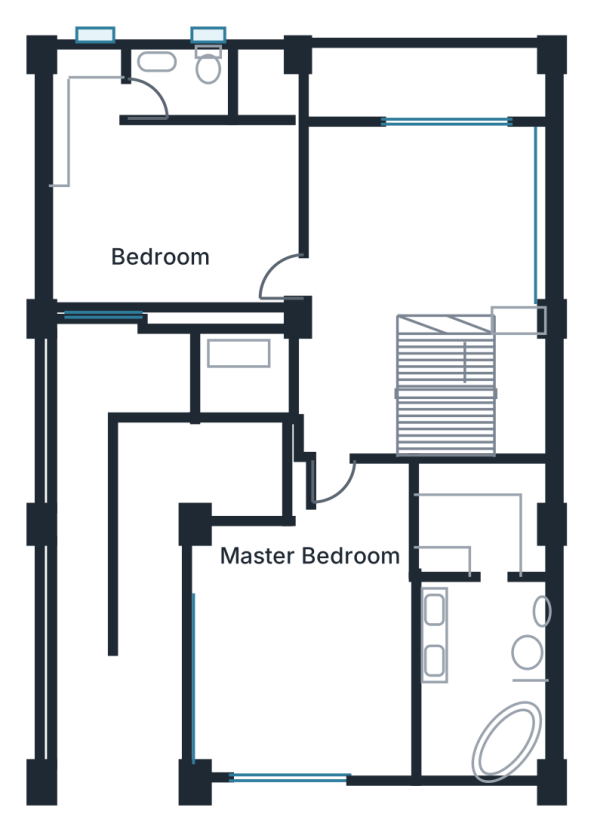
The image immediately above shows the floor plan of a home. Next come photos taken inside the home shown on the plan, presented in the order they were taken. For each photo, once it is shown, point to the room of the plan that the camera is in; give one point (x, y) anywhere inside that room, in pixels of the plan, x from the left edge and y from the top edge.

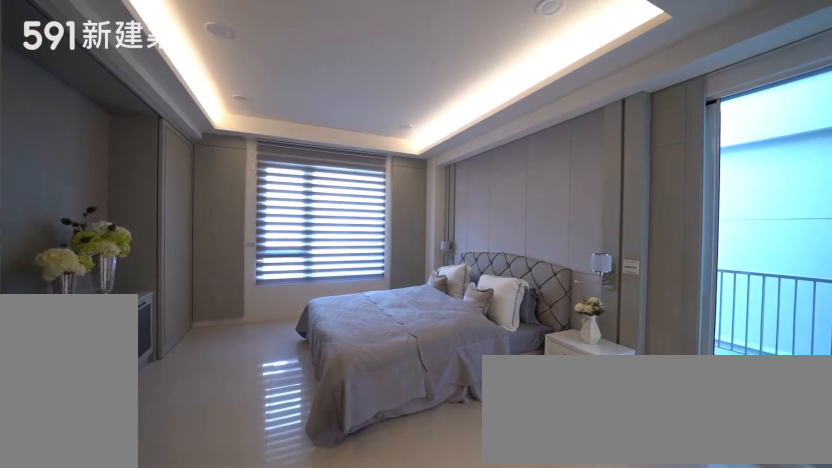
(304, 649)
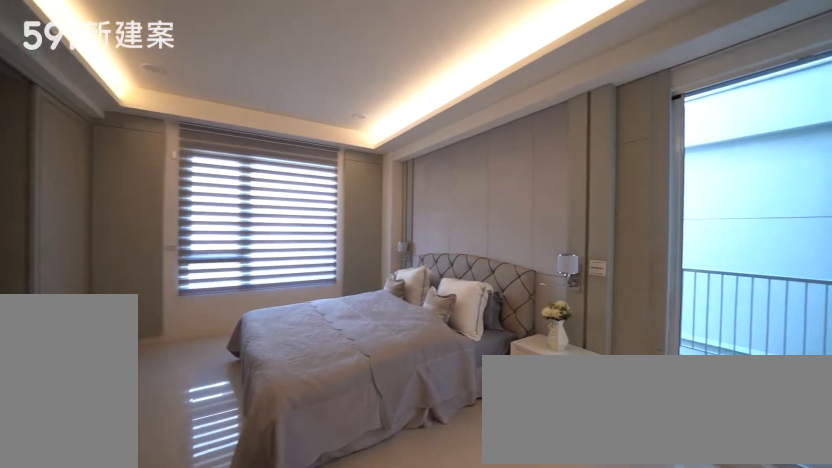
(304, 649)
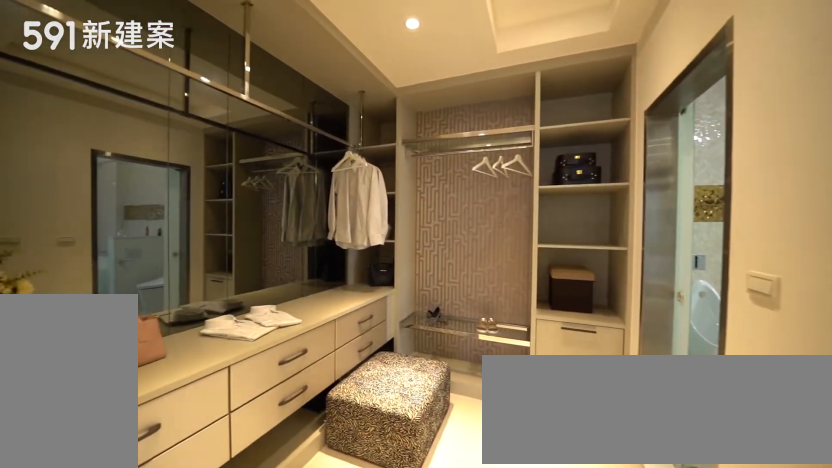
(493, 524)
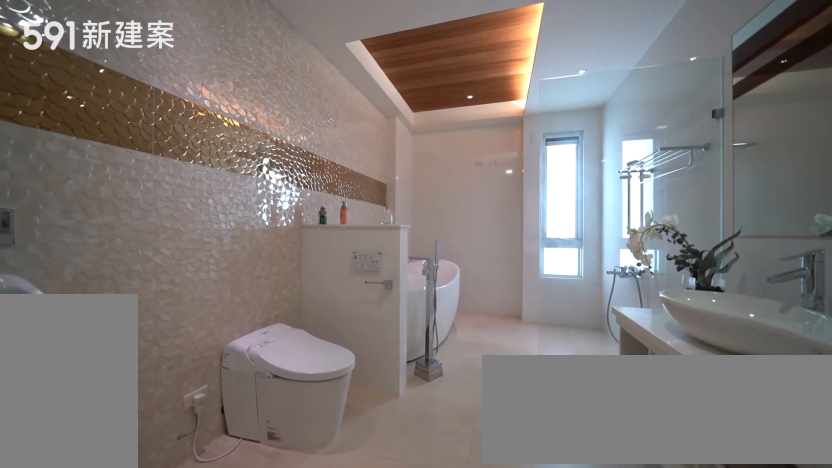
(489, 700)
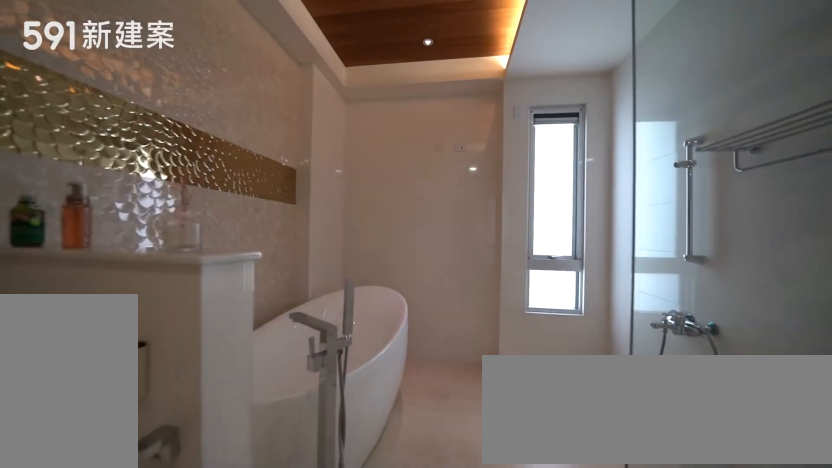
(489, 700)
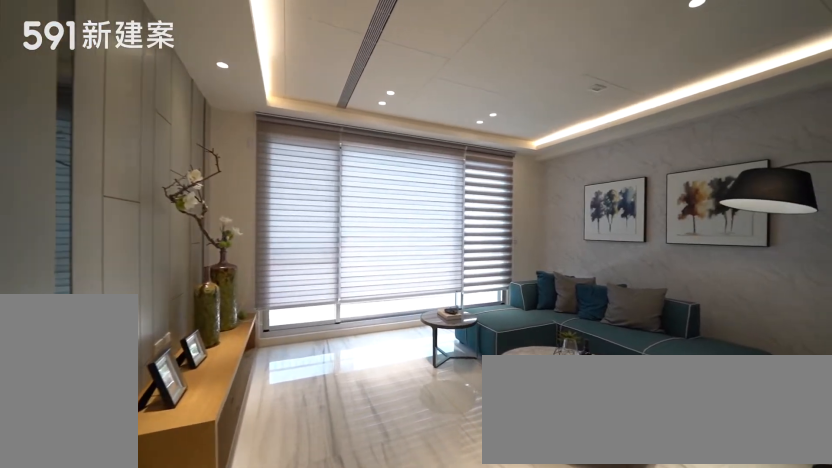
(432, 224)
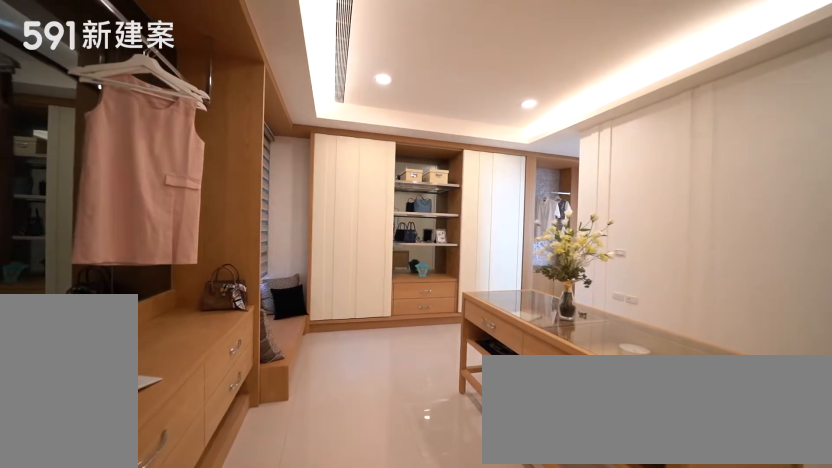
(157, 204)
